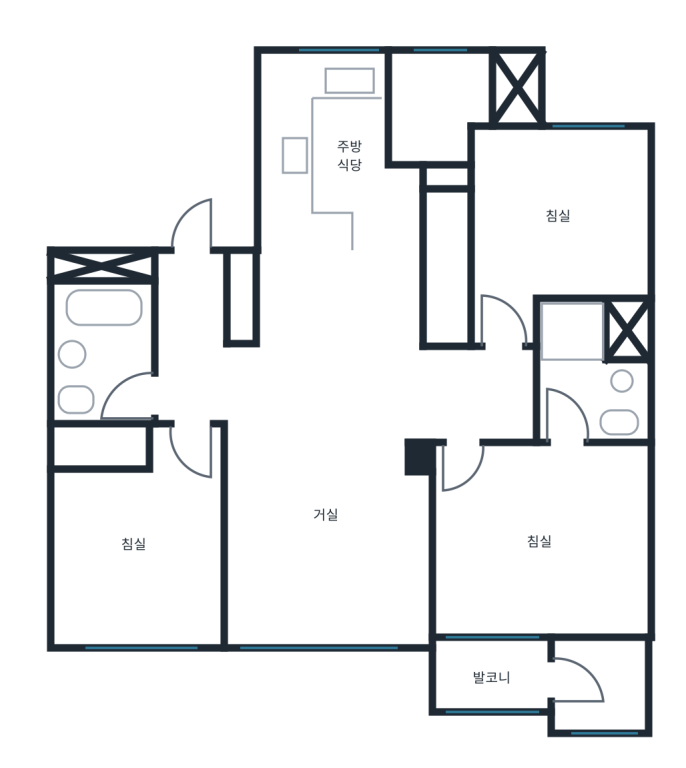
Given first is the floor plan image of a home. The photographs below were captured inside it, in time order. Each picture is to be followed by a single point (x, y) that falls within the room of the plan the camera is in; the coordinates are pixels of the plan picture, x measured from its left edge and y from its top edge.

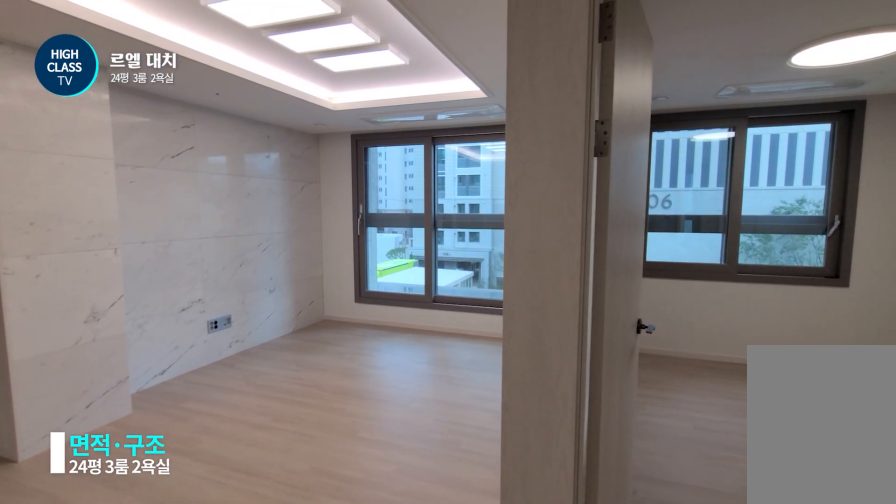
(210, 385)
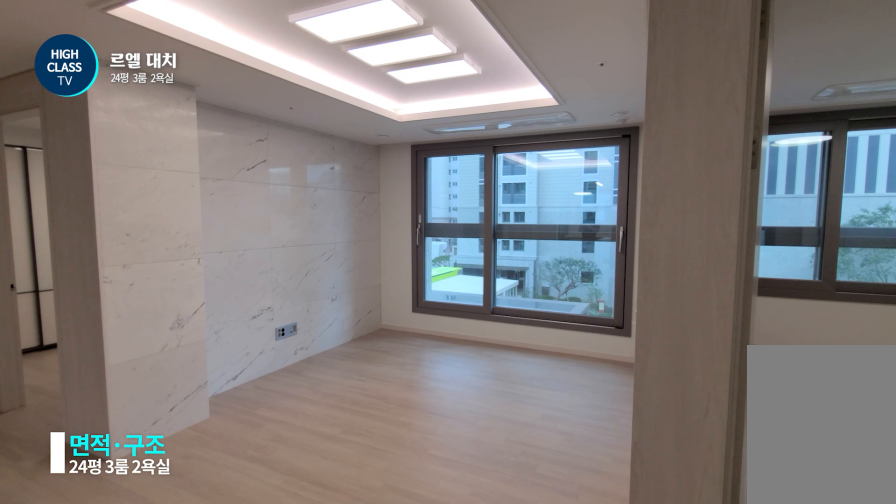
(210, 385)
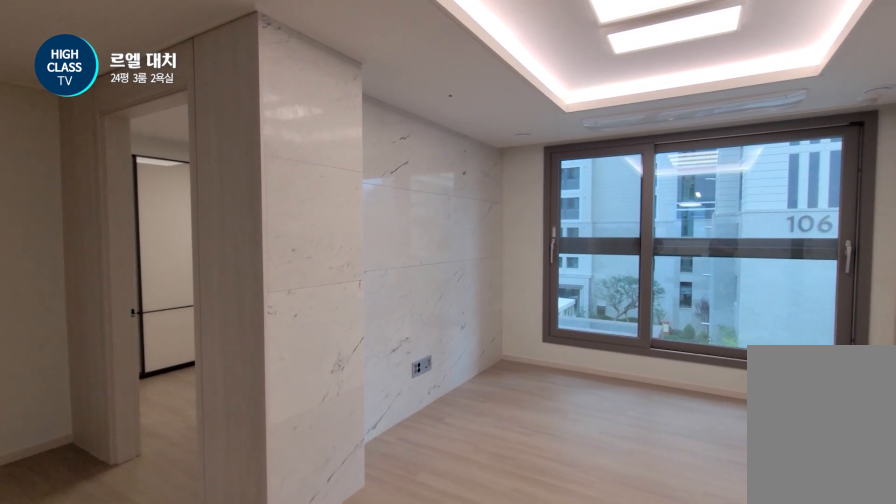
(326, 495)
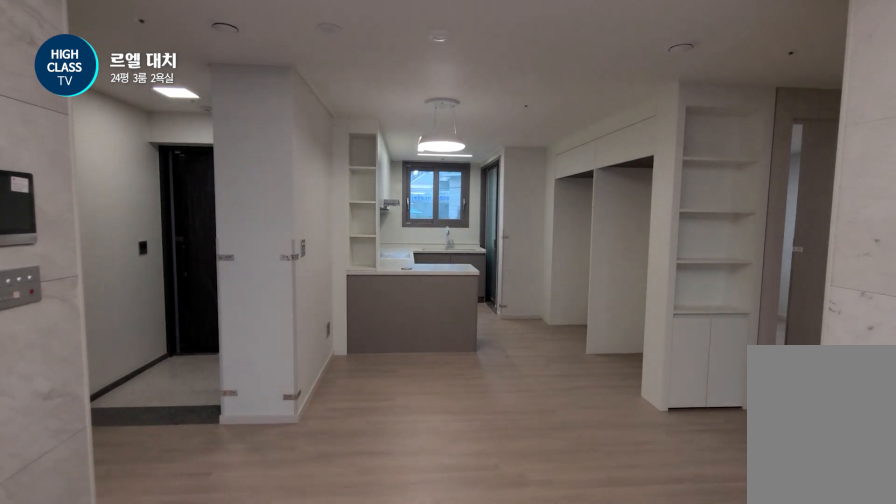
(326, 495)
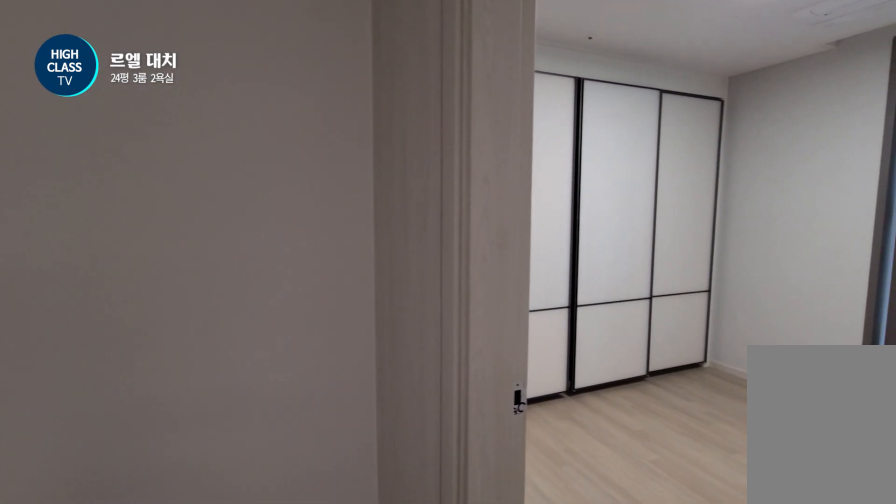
(483, 396)
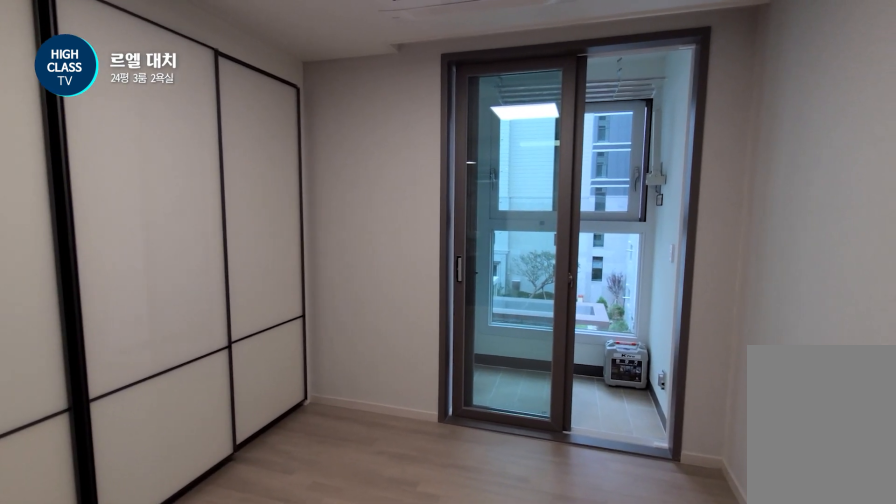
(531, 569)
